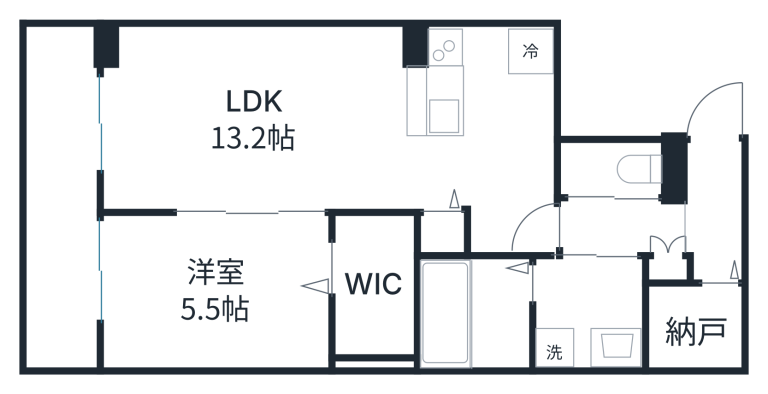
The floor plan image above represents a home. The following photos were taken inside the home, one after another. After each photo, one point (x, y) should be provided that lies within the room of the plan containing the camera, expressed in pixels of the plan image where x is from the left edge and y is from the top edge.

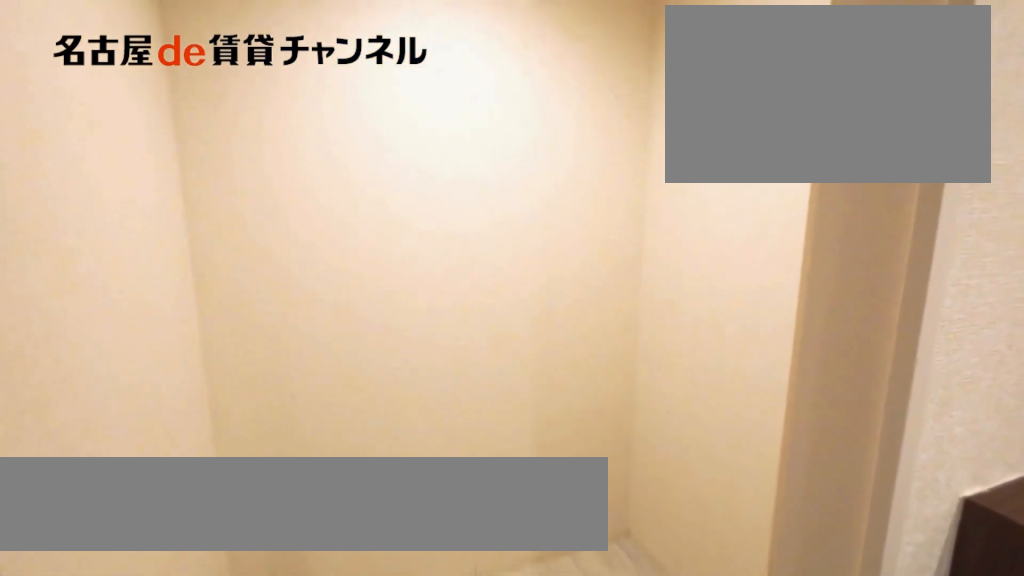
(693, 325)
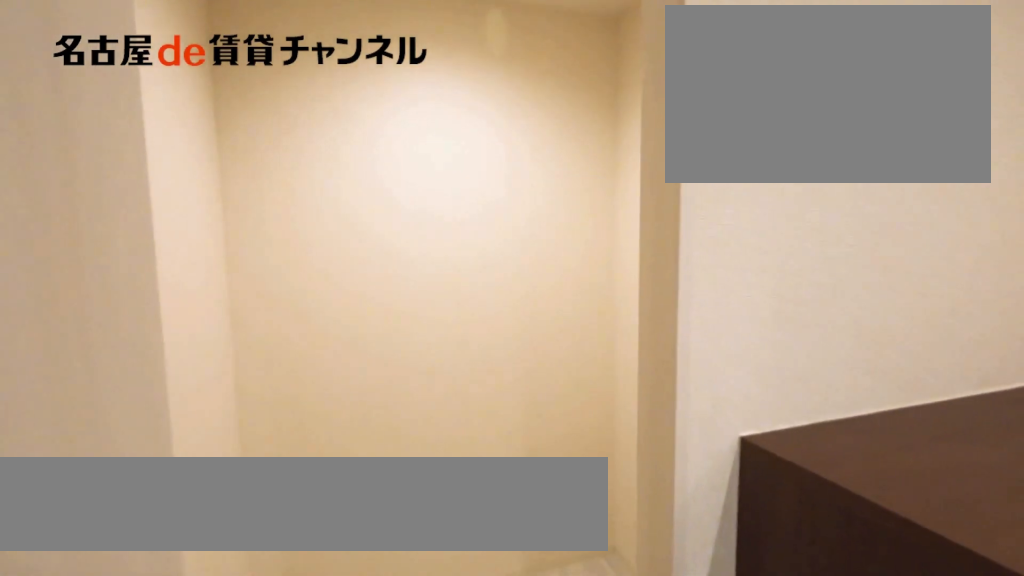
(693, 325)
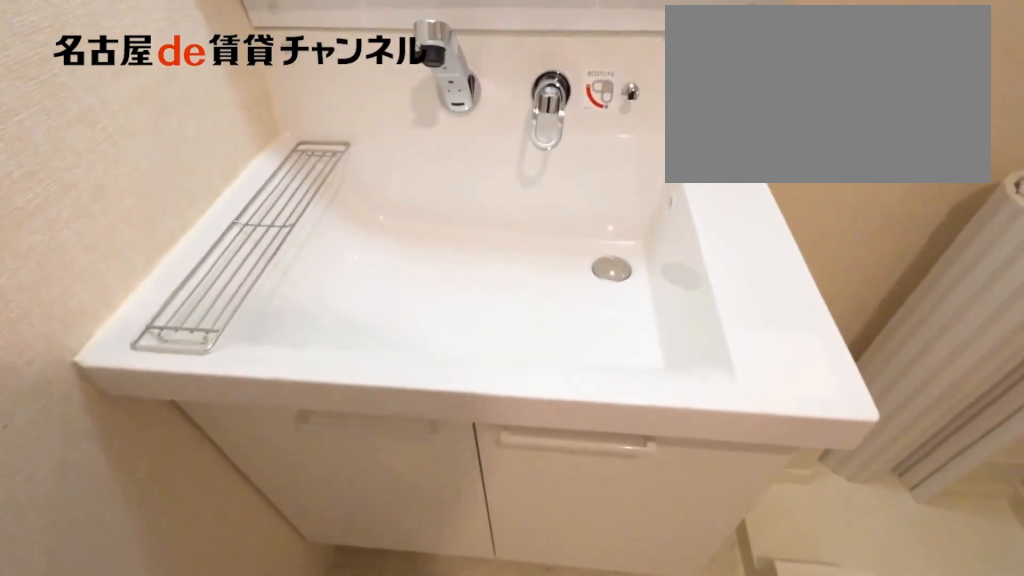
(587, 311)
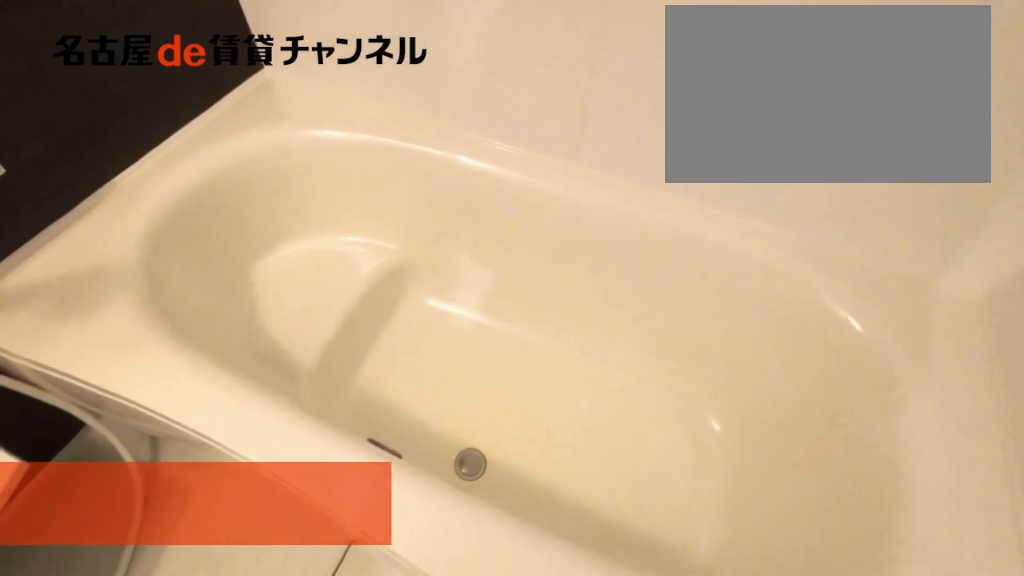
(472, 312)
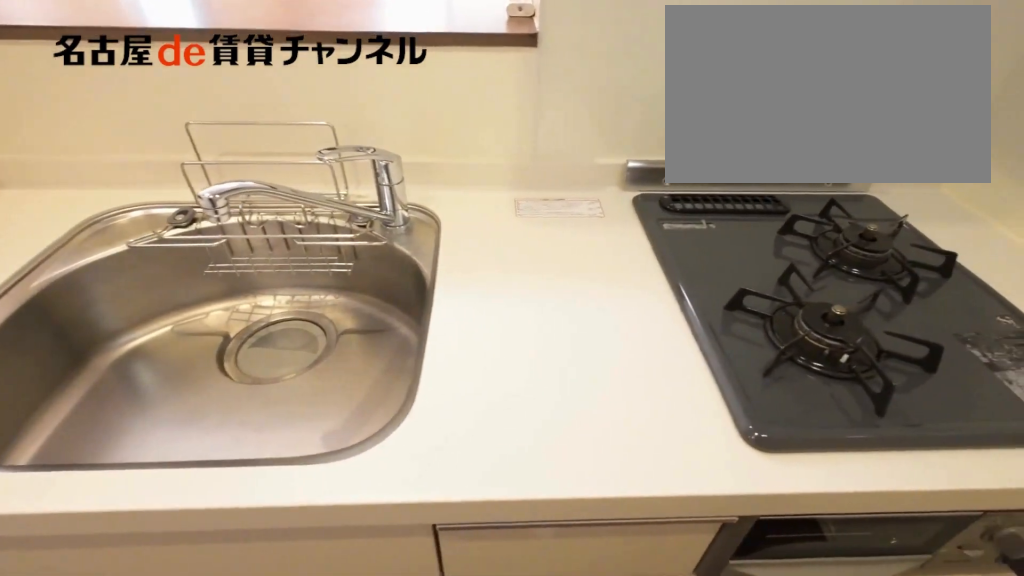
(438, 89)
